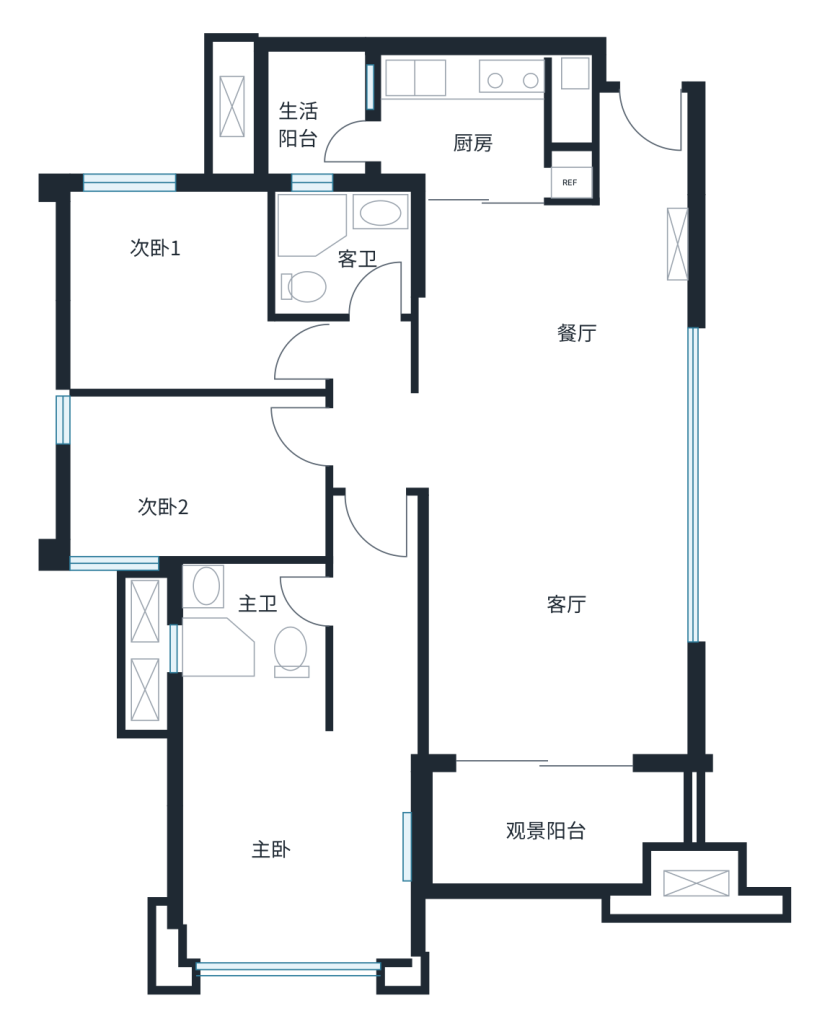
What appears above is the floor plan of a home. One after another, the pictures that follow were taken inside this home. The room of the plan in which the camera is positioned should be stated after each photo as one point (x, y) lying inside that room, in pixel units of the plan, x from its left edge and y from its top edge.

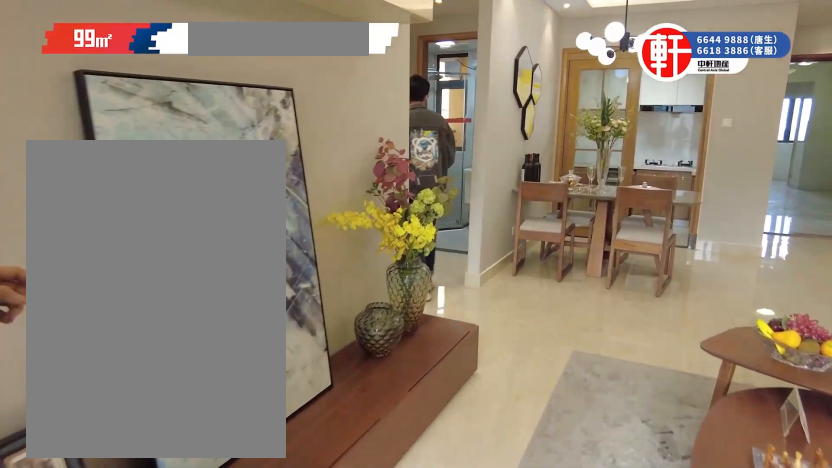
(560, 511)
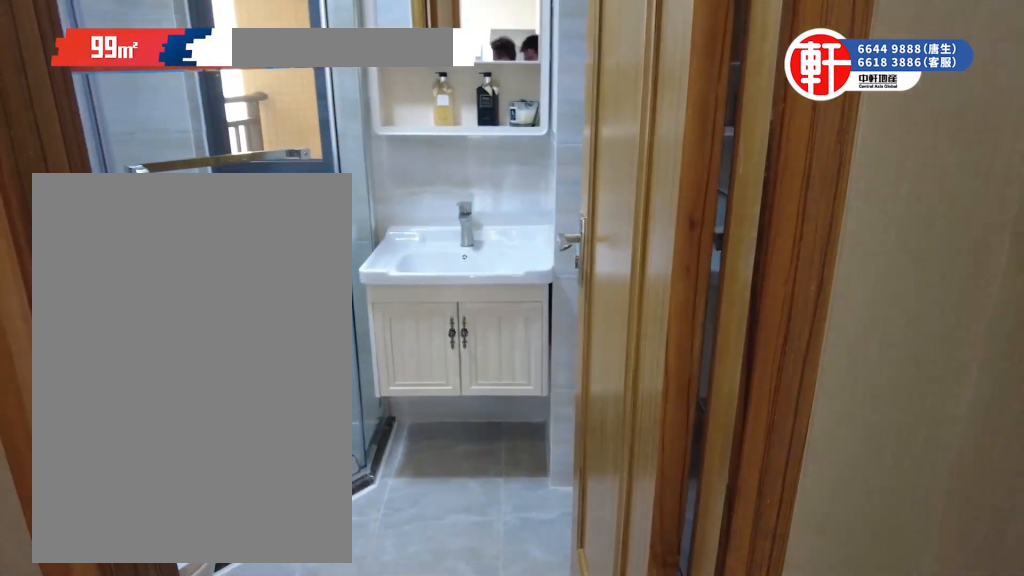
(342, 264)
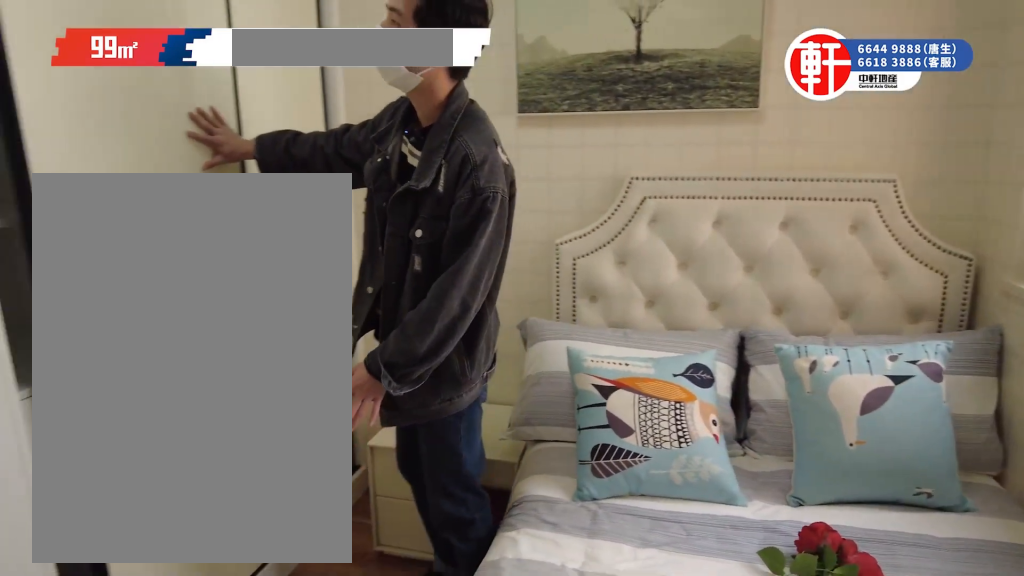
(172, 325)
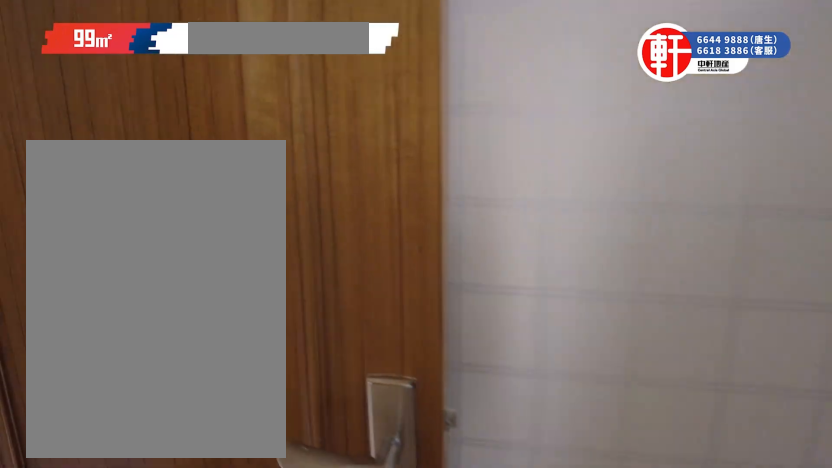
(172, 325)
